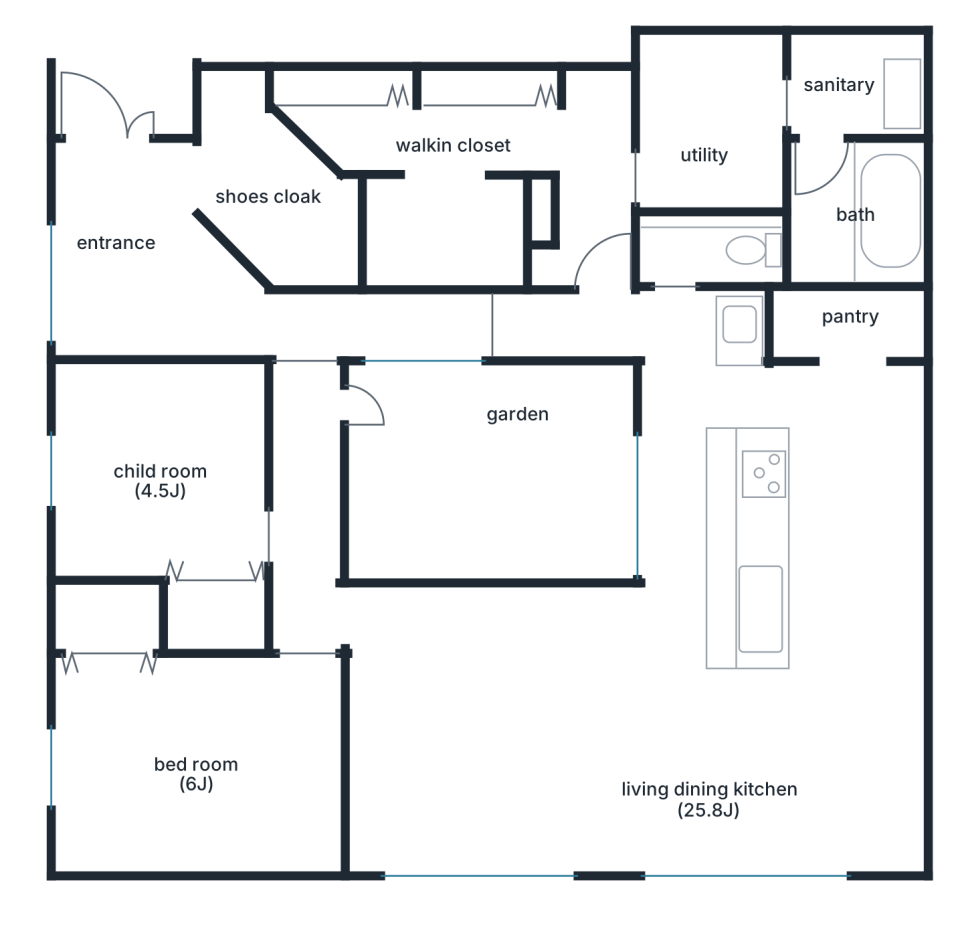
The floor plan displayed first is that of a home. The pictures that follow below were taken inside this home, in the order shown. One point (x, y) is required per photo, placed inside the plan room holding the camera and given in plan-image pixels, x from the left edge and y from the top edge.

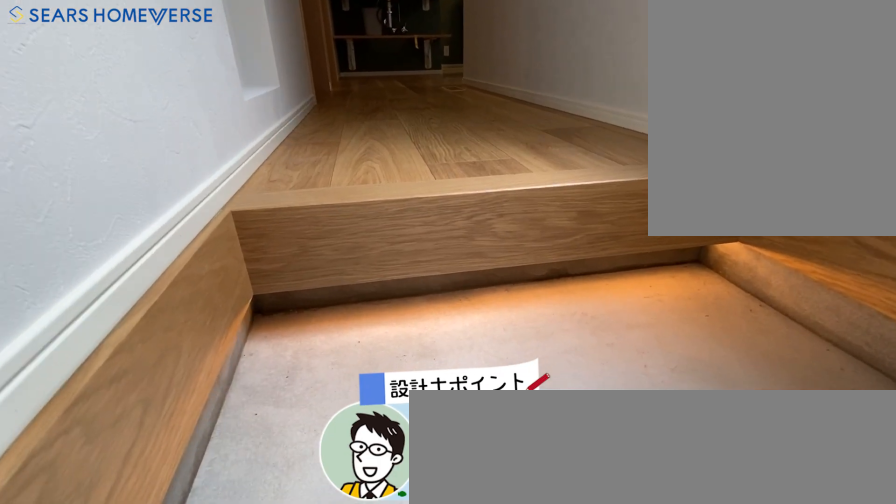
(123, 241)
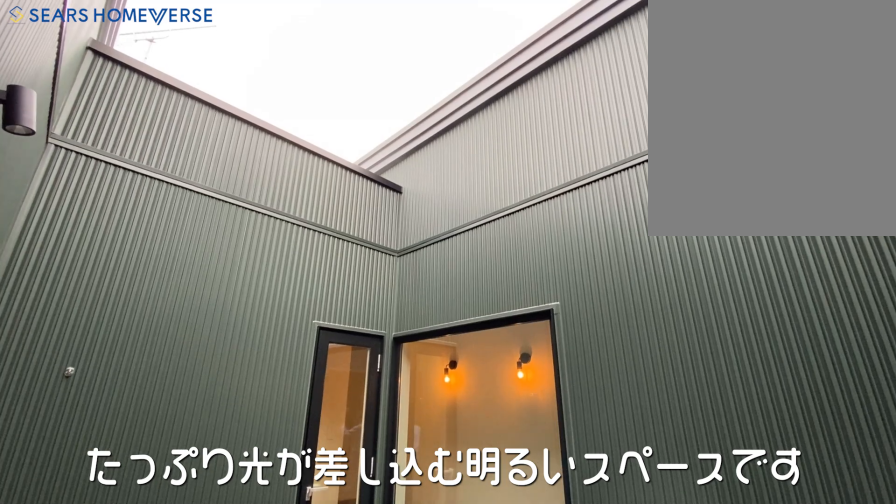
(498, 481)
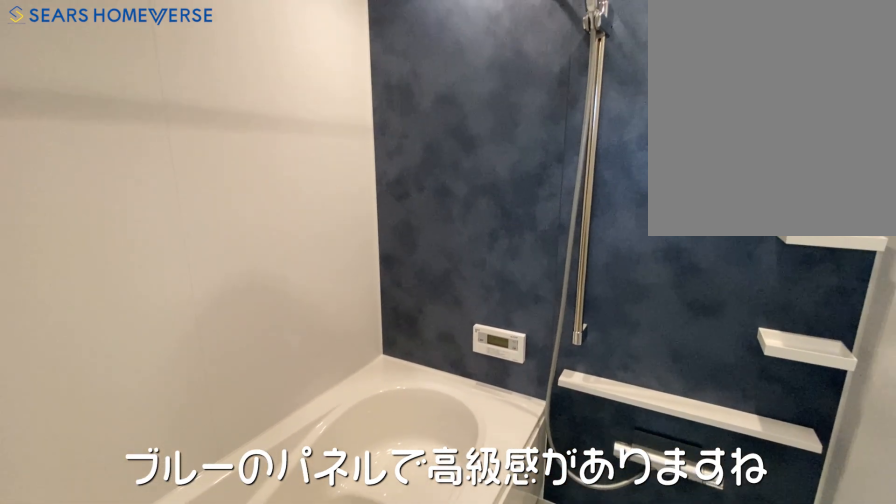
(858, 154)
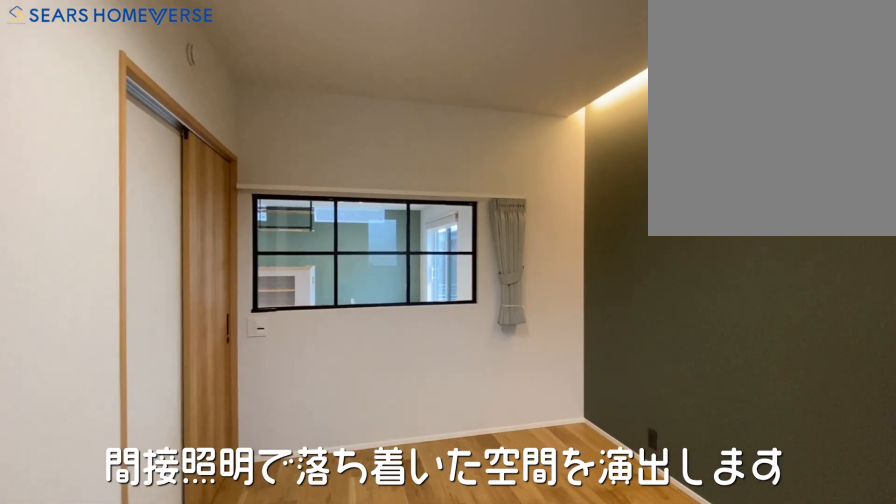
(197, 712)
